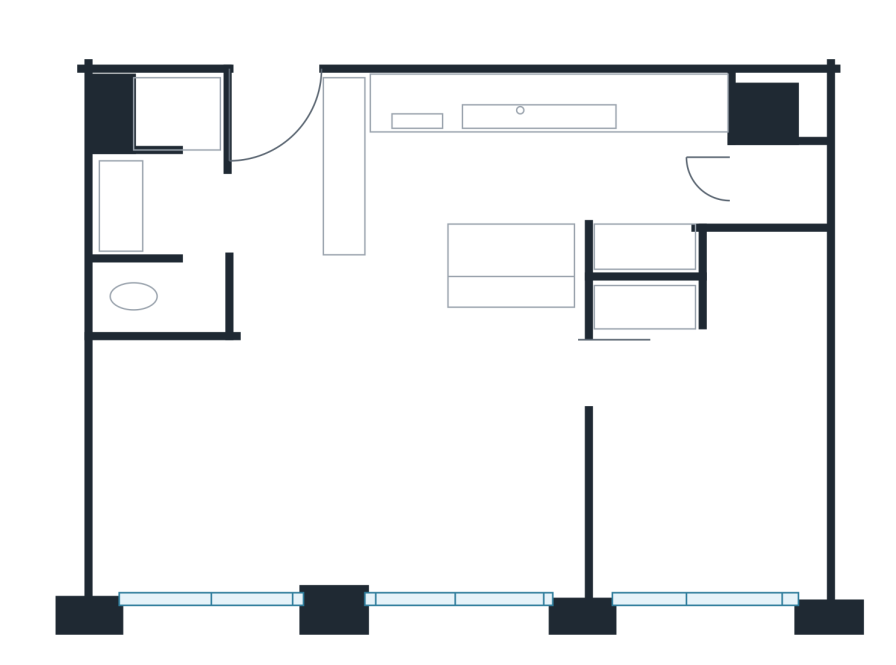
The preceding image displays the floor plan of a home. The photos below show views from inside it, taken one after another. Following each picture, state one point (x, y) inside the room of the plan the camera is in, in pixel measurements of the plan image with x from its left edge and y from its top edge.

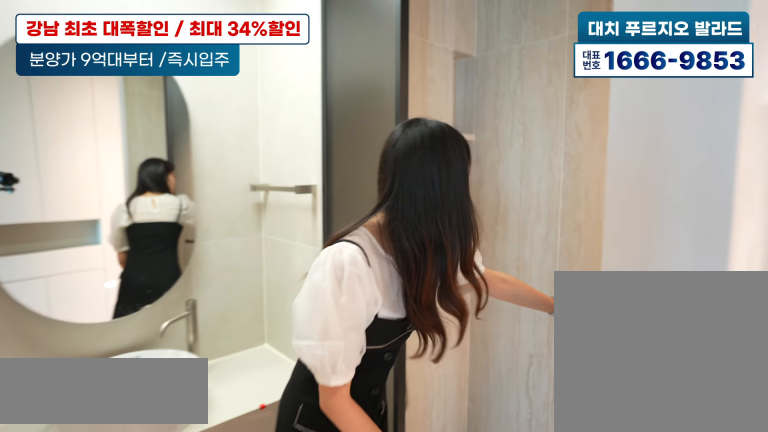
(179, 189)
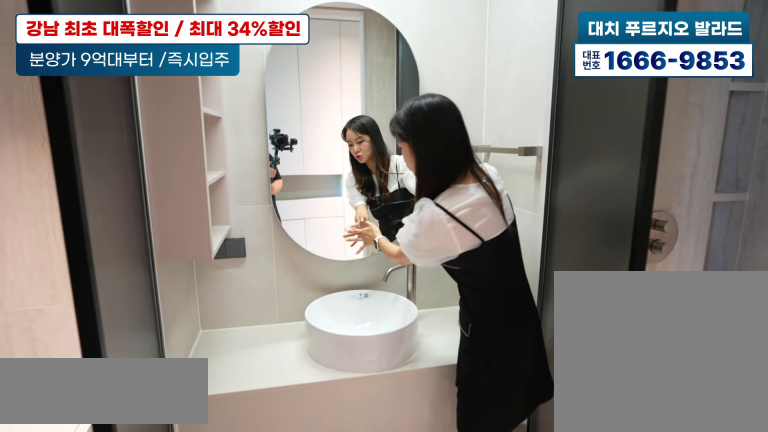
(178, 188)
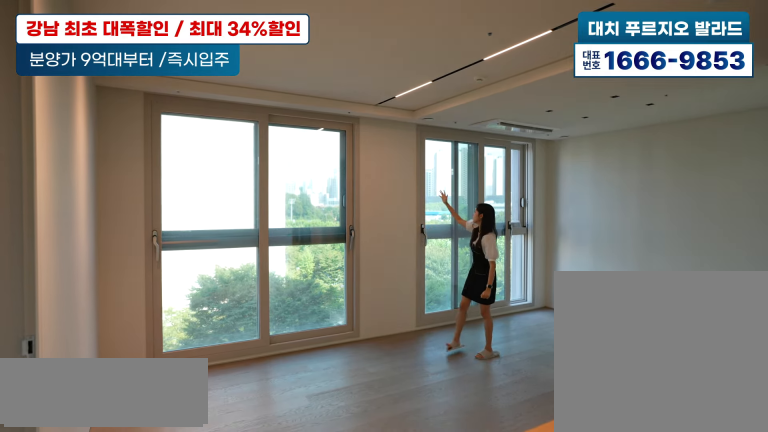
(303, 431)
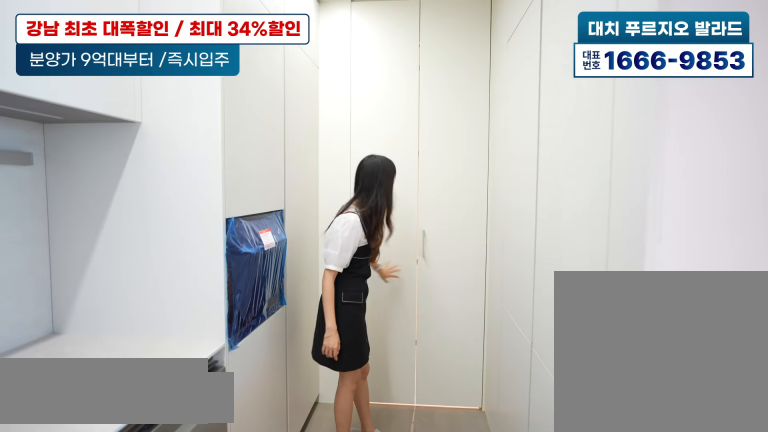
(569, 164)
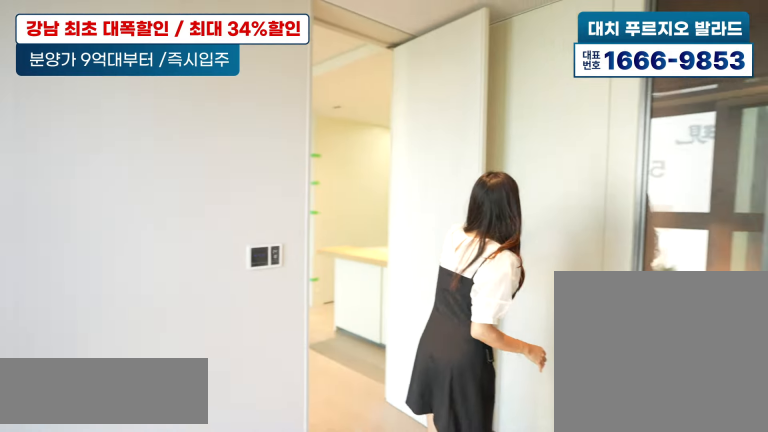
(699, 452)
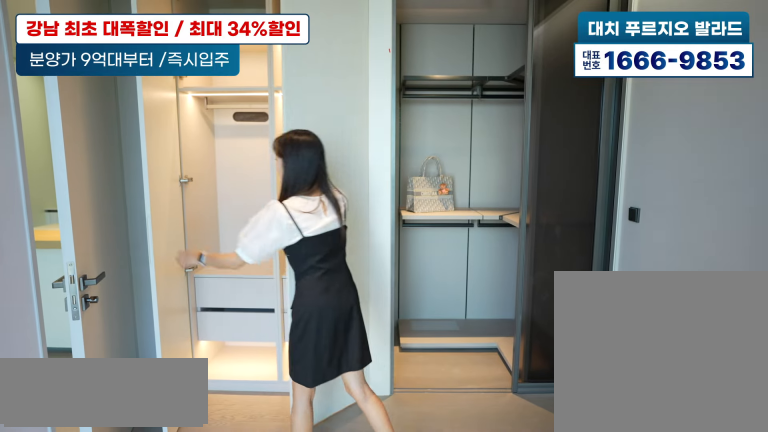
(699, 451)
